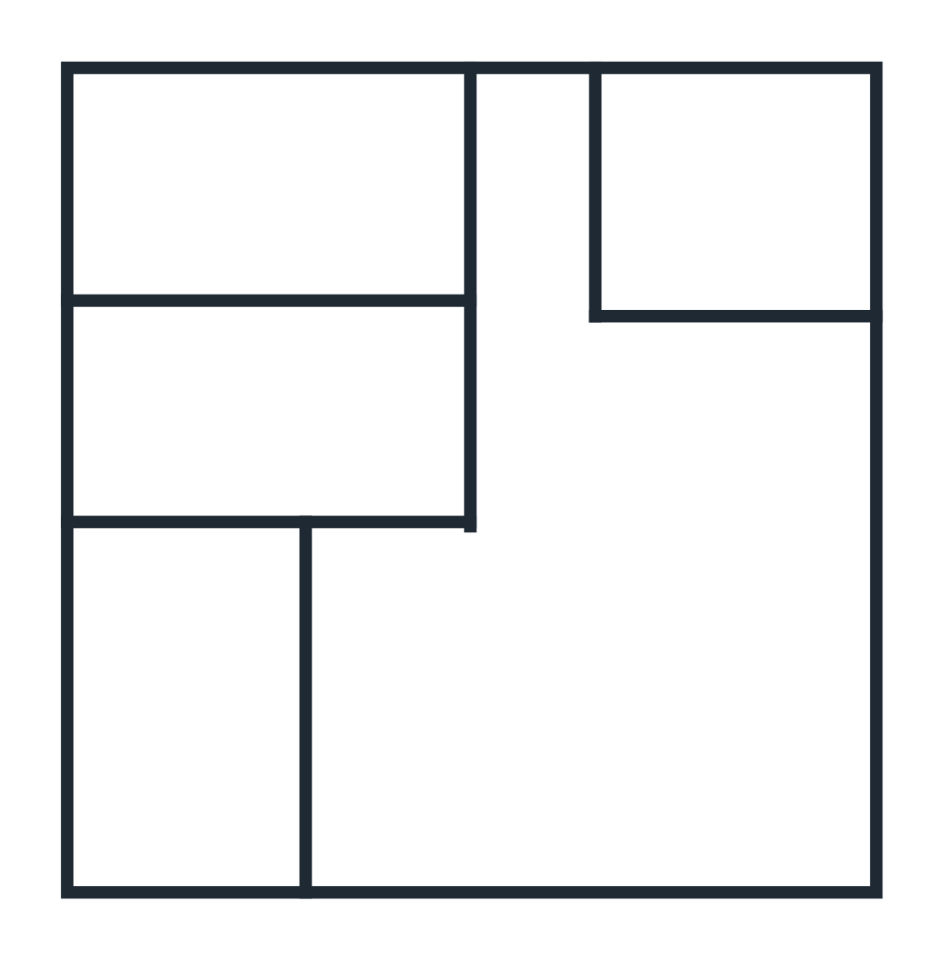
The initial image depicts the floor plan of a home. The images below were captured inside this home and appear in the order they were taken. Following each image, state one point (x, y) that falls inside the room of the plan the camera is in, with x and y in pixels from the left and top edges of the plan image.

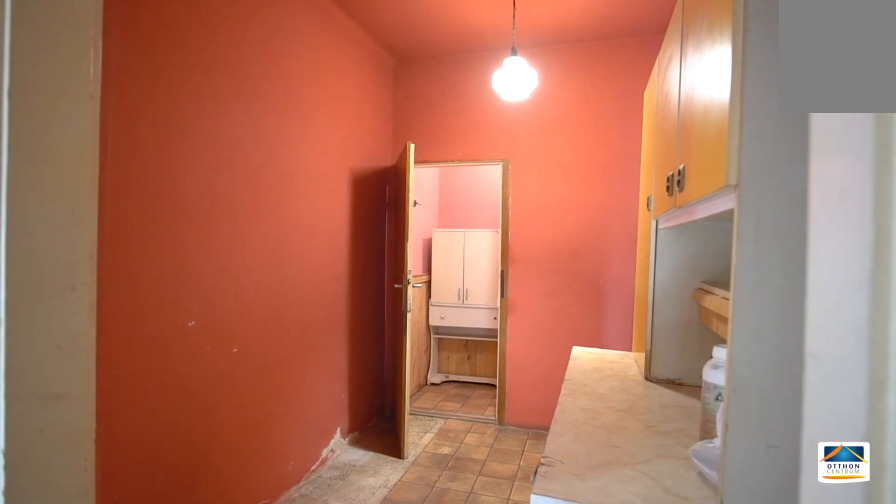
(706, 398)
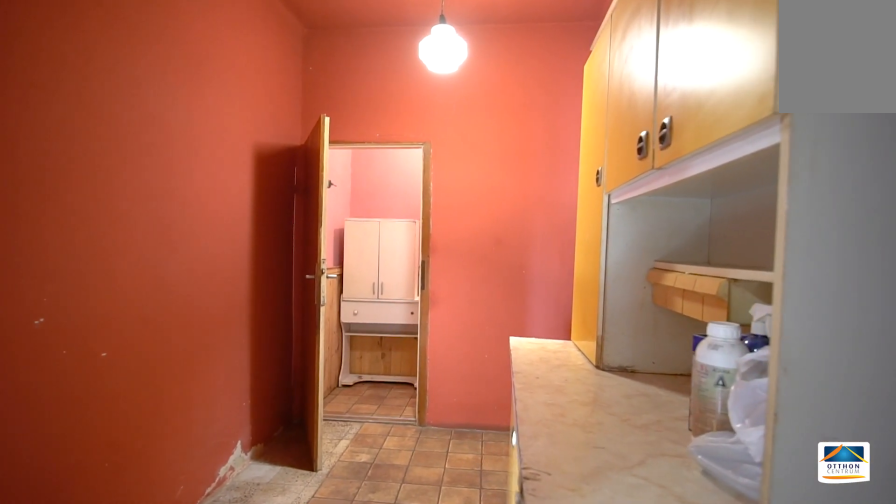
(706, 398)
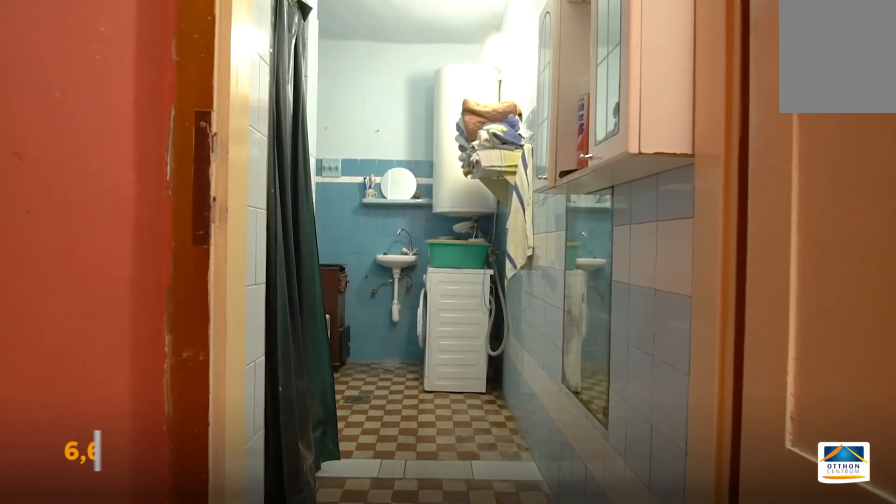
(819, 443)
